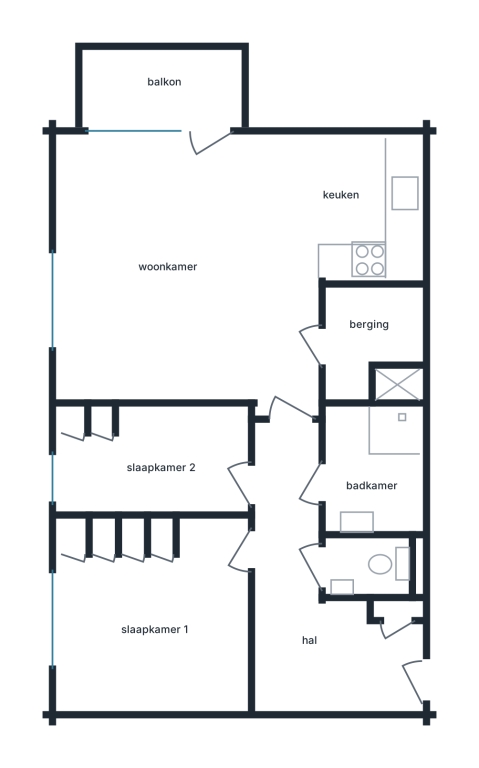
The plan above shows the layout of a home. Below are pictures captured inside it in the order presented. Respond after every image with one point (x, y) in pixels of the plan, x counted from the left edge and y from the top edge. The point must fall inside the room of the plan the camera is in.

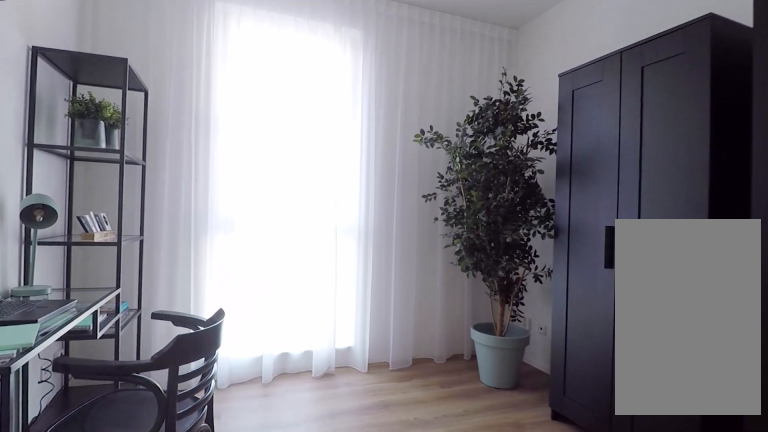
(160, 464)
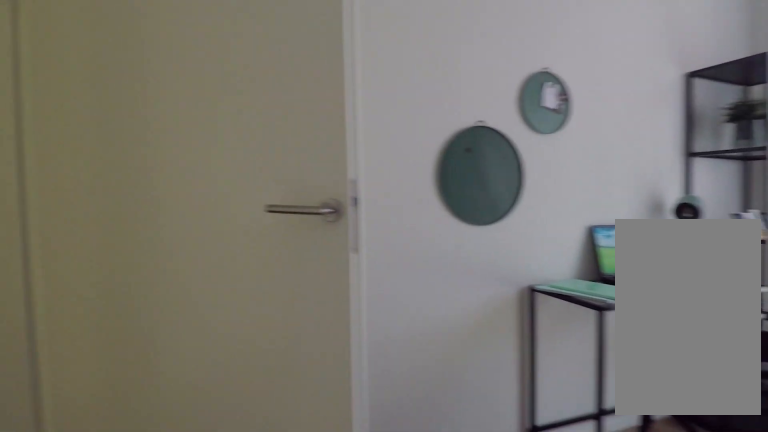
(160, 464)
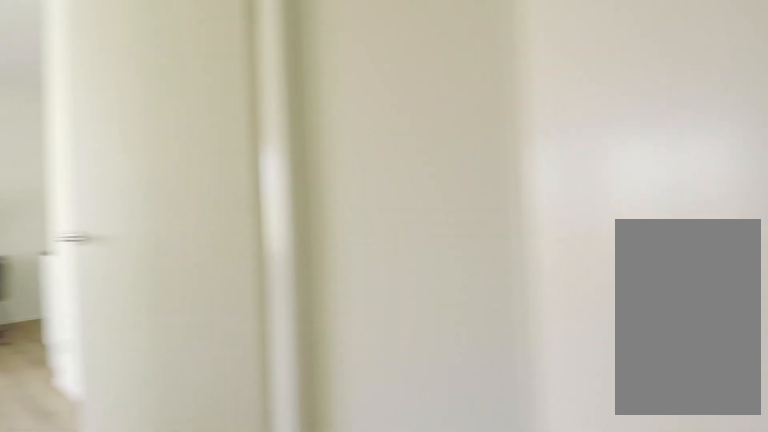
(314, 598)
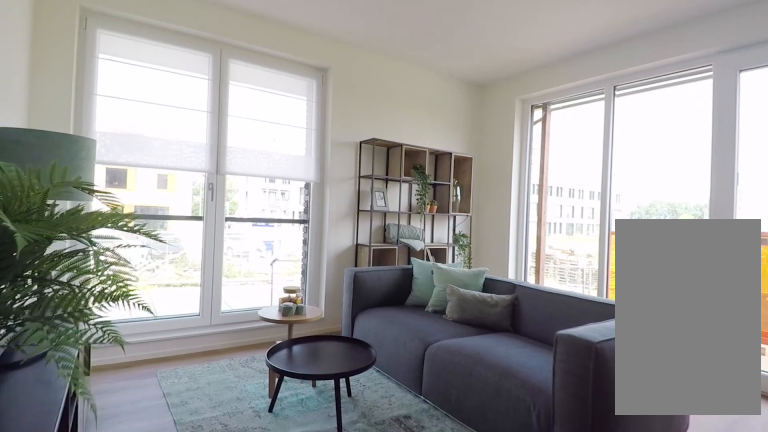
(221, 267)
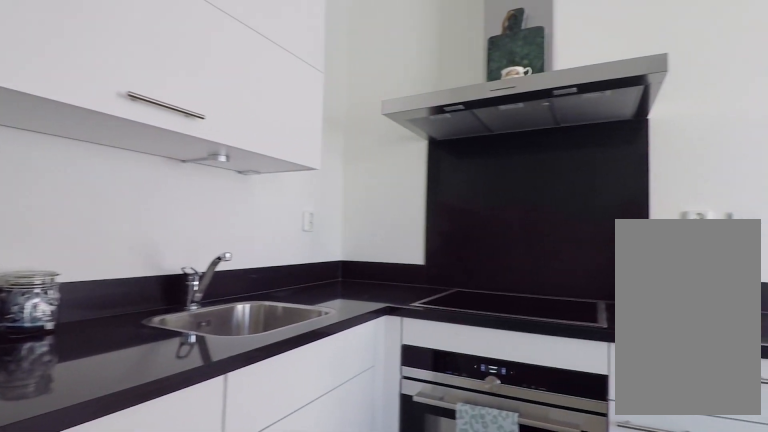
(221, 267)
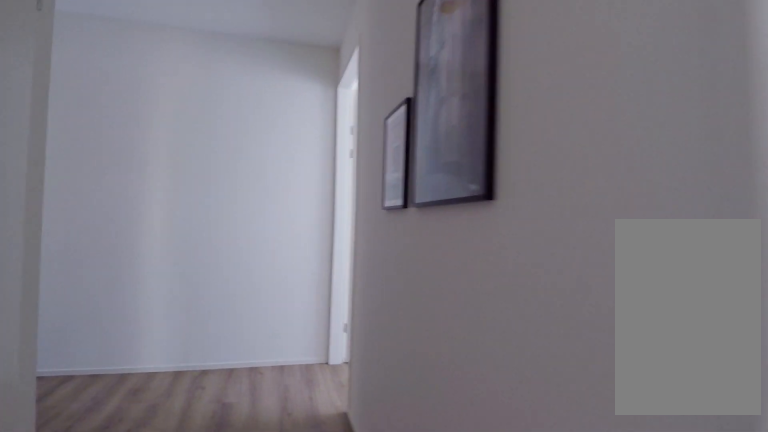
(314, 598)
